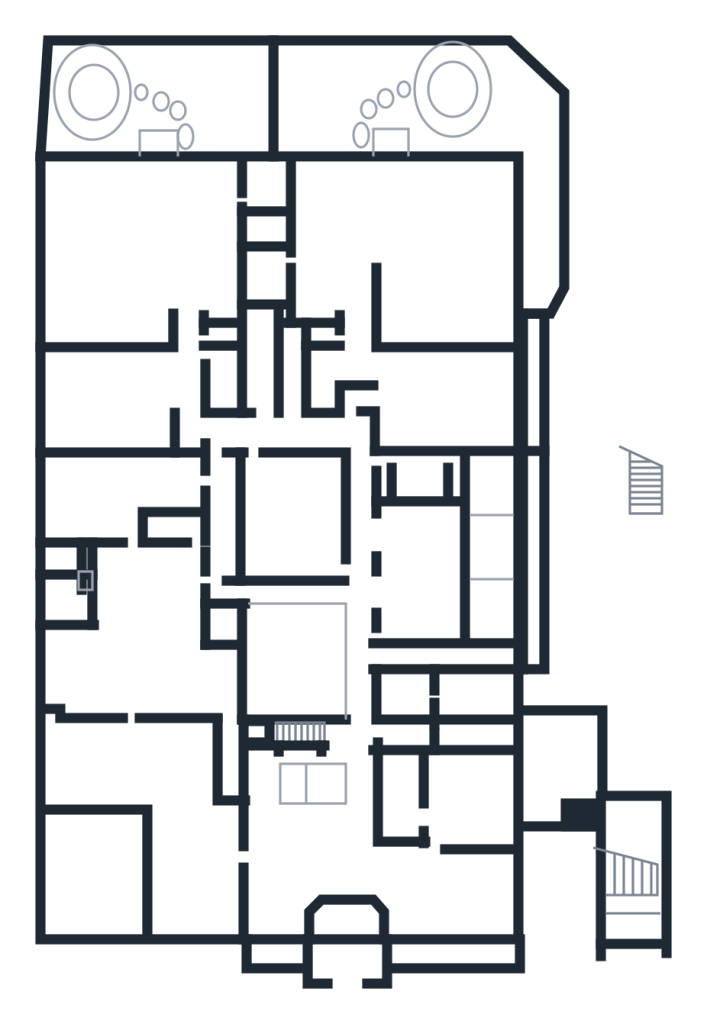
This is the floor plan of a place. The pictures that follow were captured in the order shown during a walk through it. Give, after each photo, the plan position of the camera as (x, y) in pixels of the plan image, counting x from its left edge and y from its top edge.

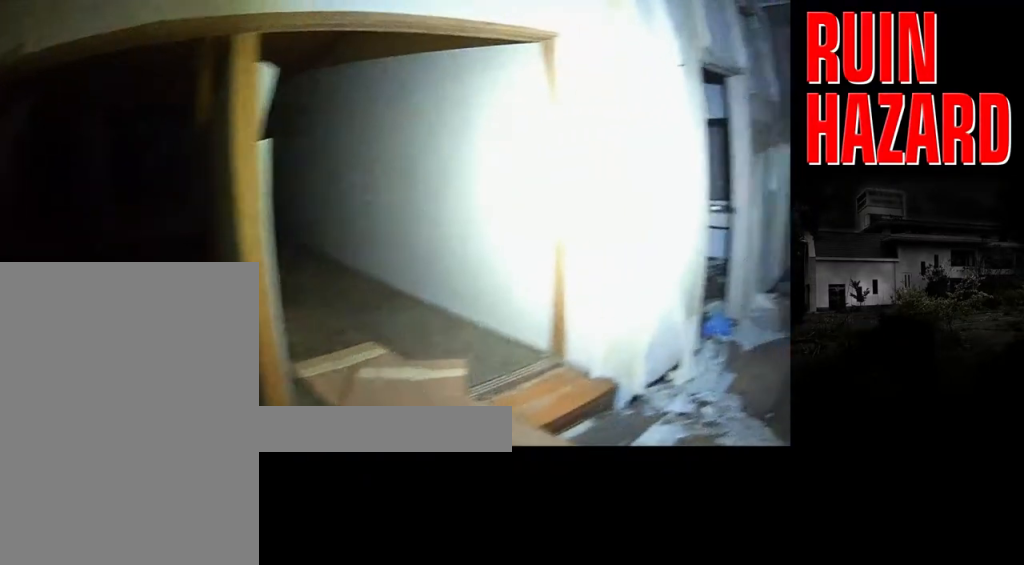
(411, 575)
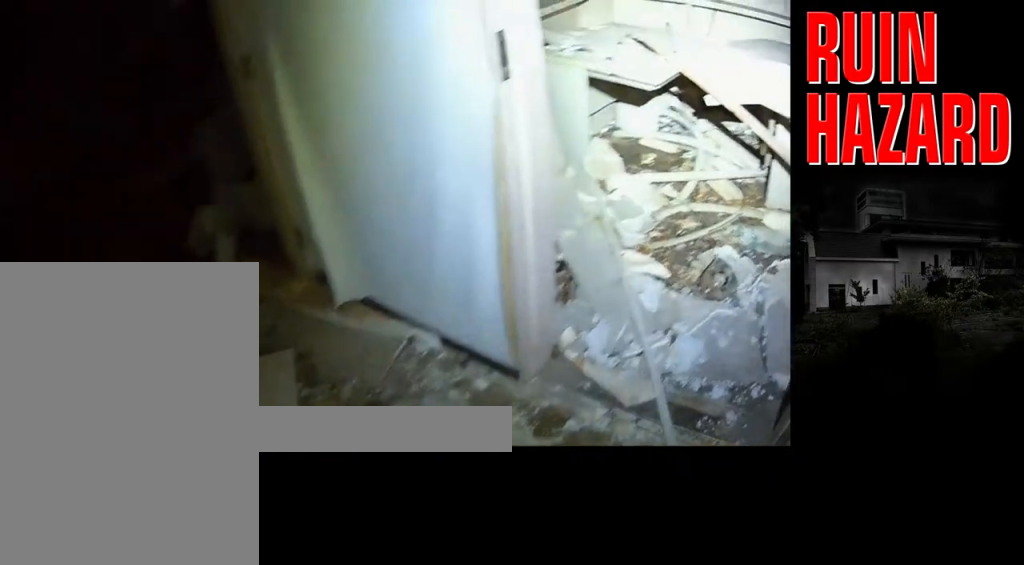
(464, 805)
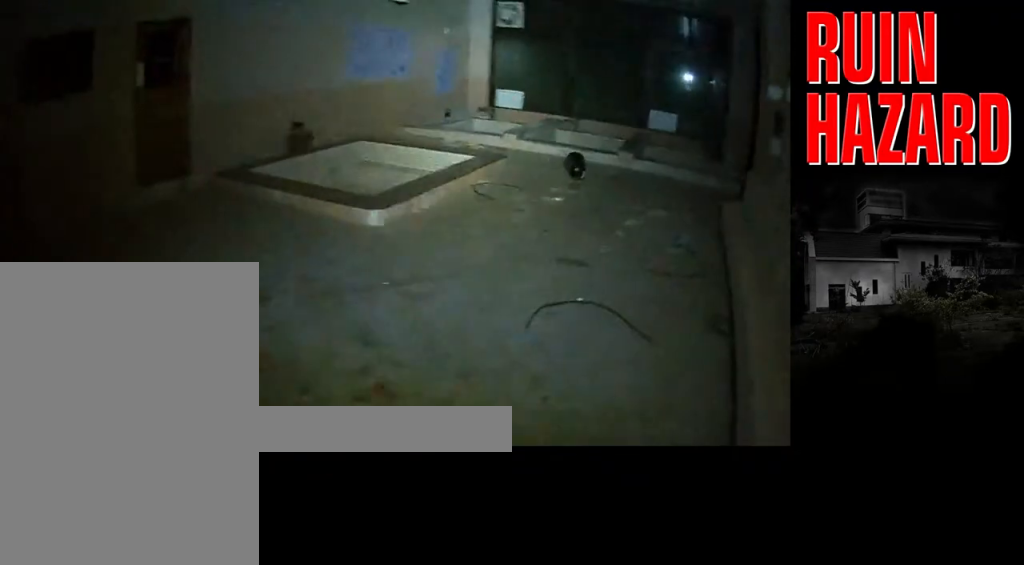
(403, 255)
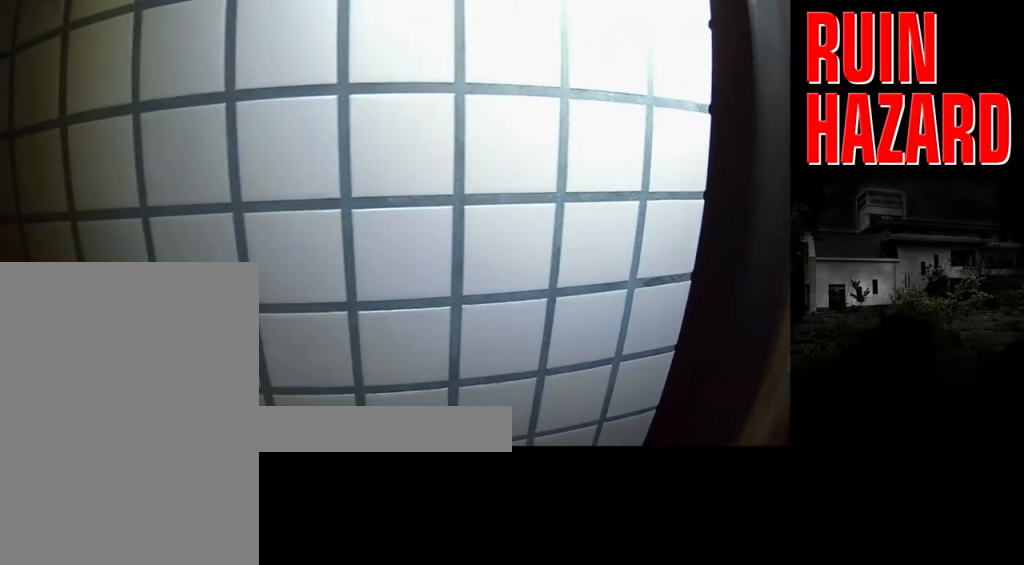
(408, 254)
